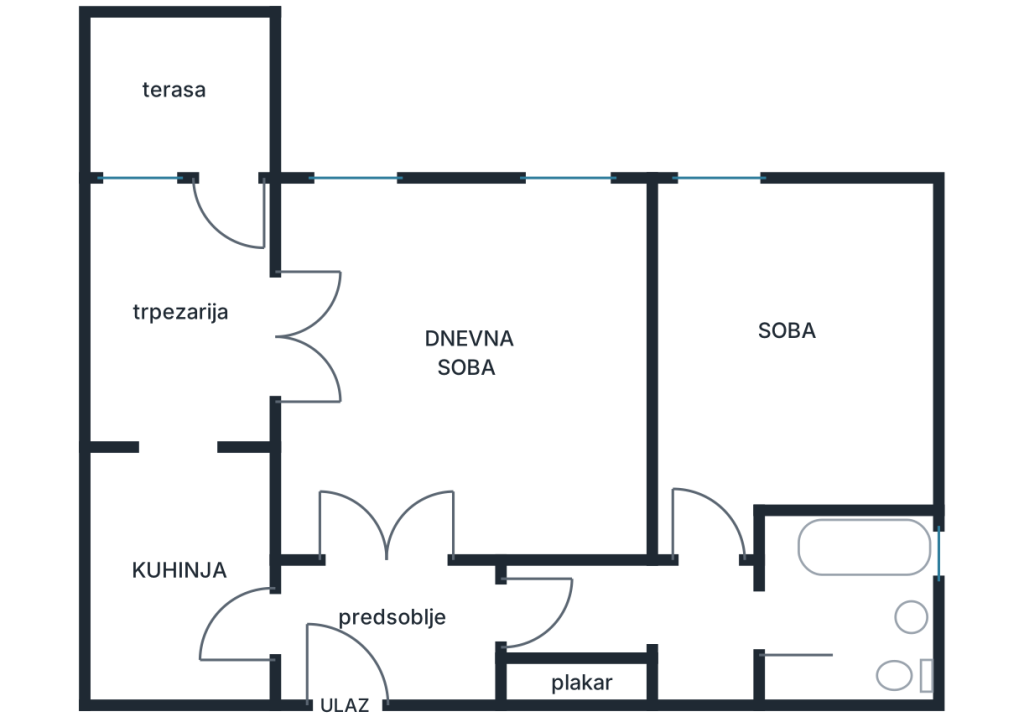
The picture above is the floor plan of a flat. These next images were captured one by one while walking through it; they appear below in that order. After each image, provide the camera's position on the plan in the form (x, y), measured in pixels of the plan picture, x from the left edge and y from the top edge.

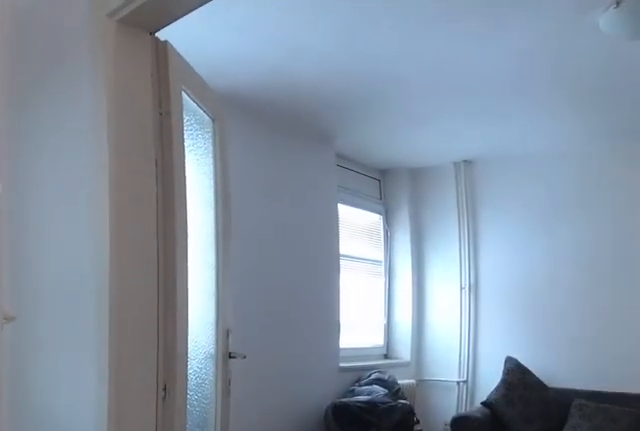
(198, 378)
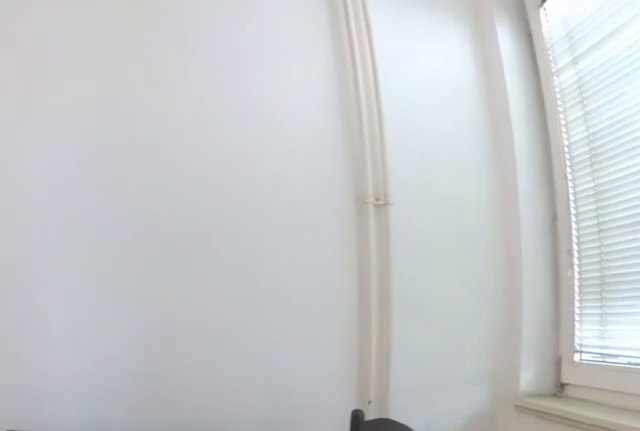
(216, 236)
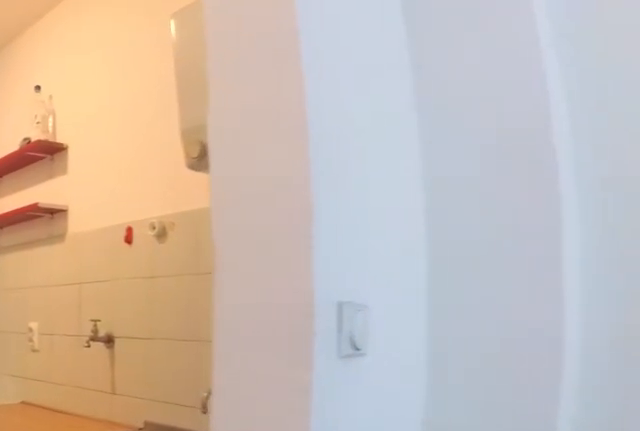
(201, 315)
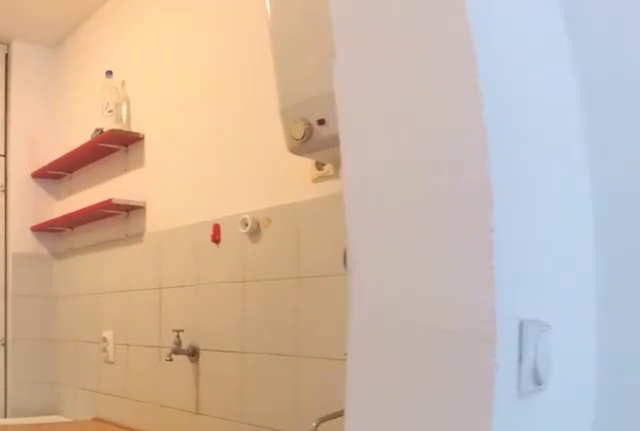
(202, 349)
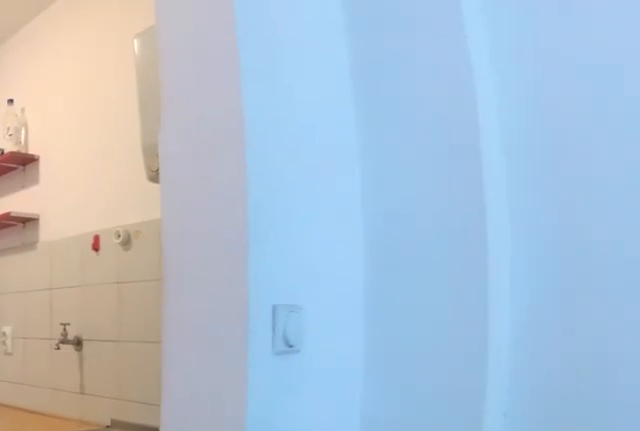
(235, 341)
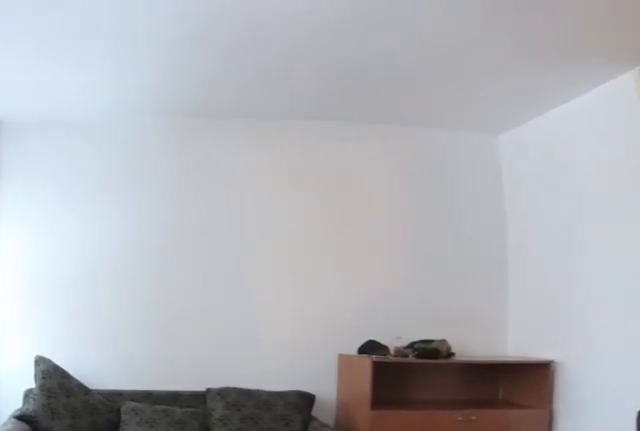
(263, 351)
